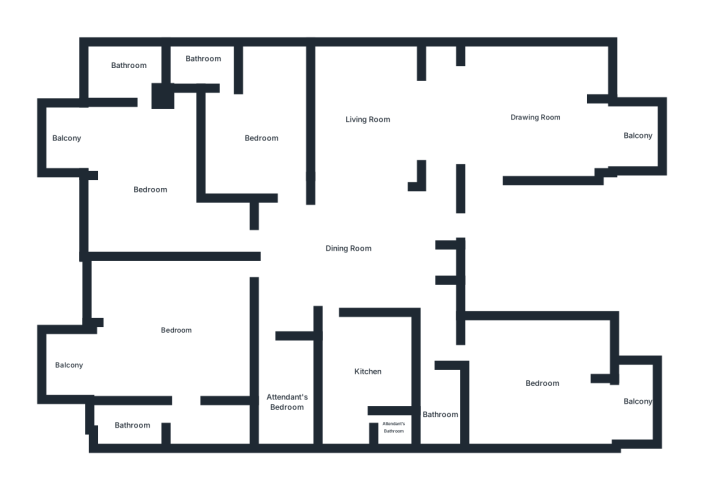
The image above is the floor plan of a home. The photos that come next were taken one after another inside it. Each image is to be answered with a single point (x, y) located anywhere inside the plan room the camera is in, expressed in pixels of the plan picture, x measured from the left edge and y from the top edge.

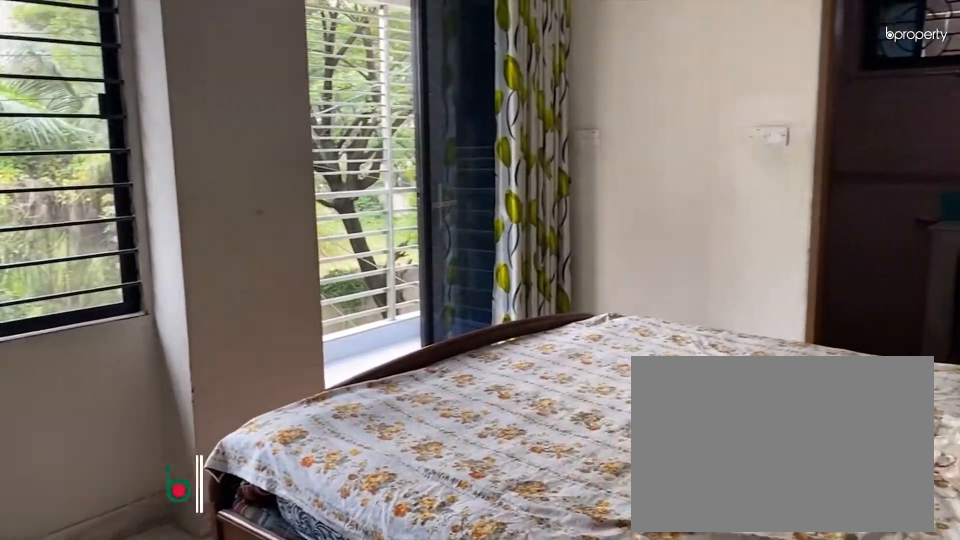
(150, 189)
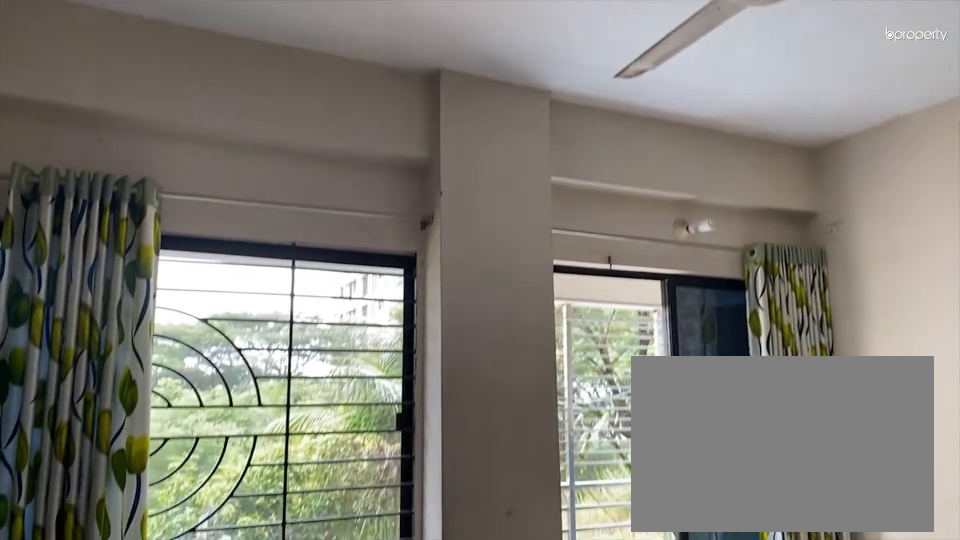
(150, 189)
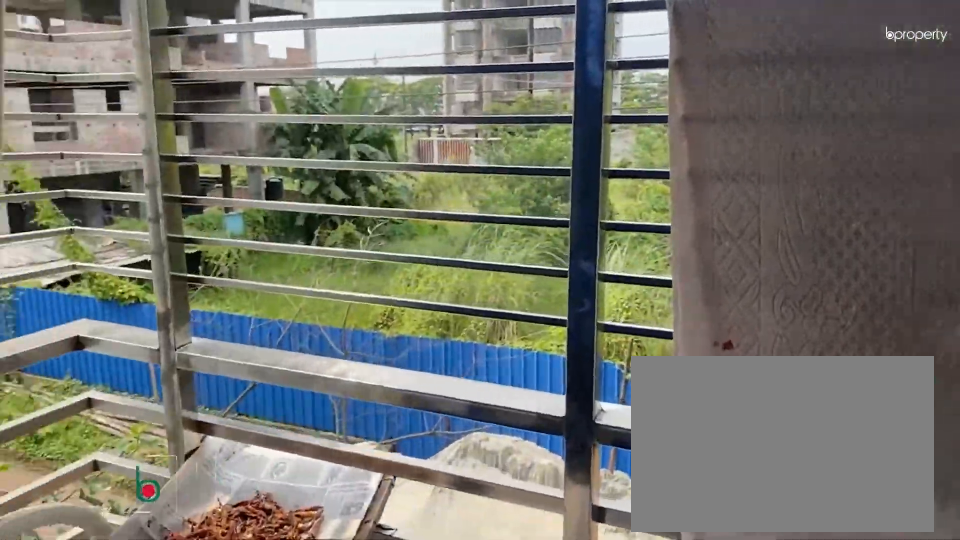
(70, 364)
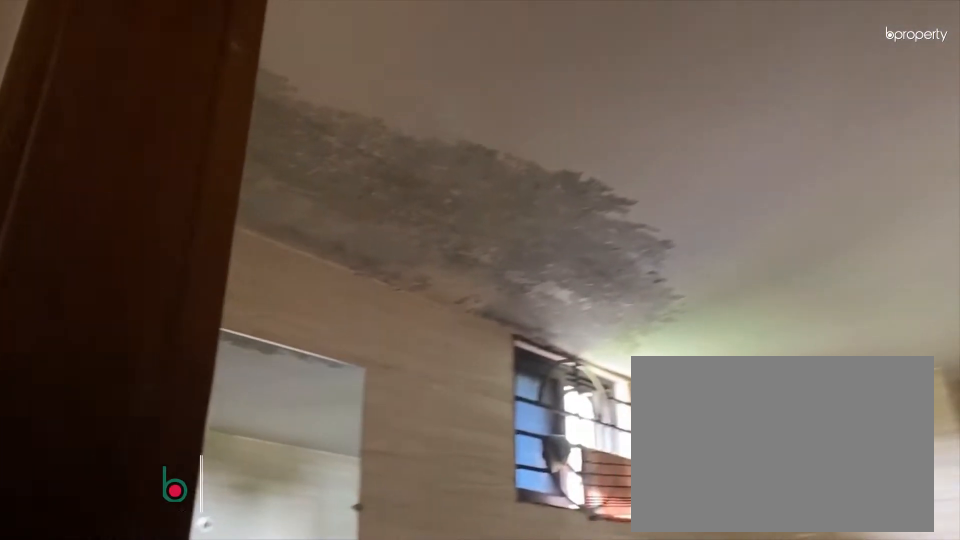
(132, 425)
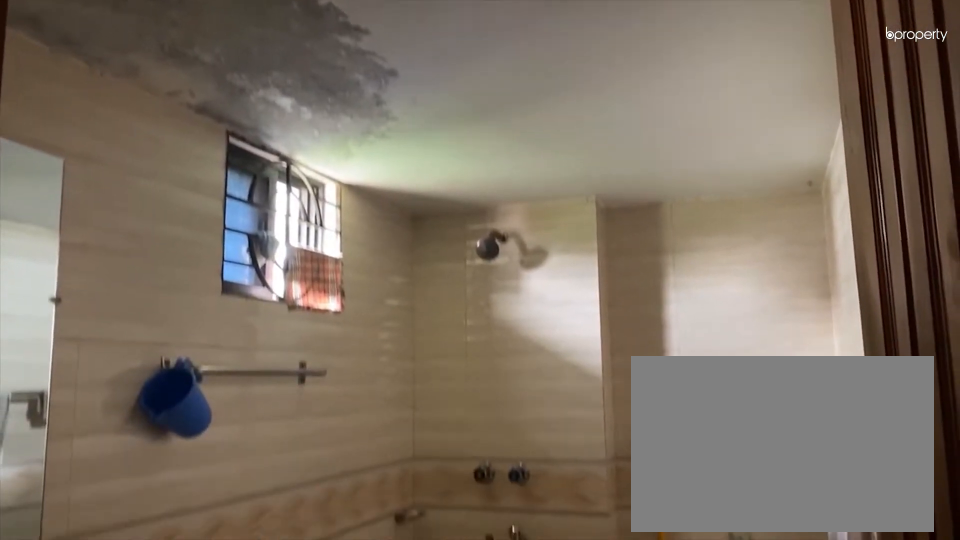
(132, 425)
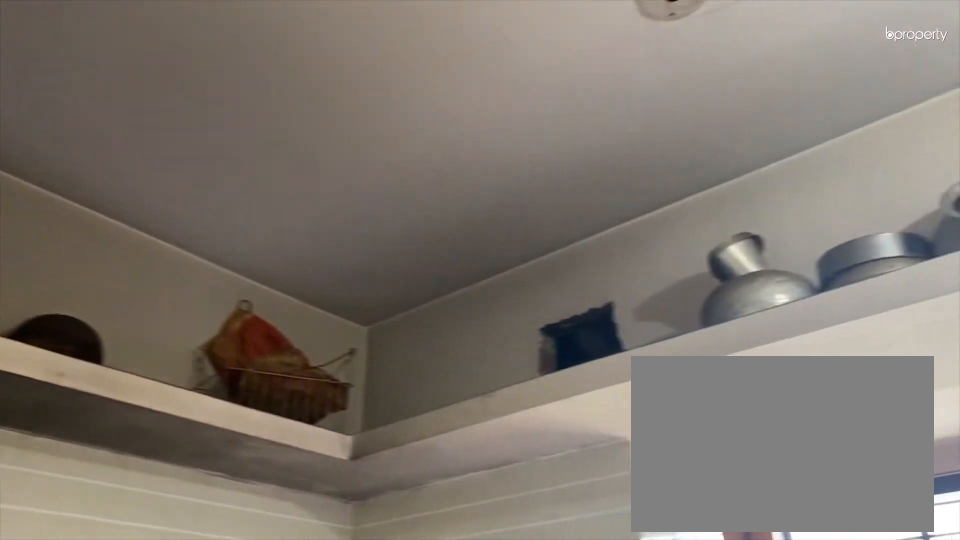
(369, 371)
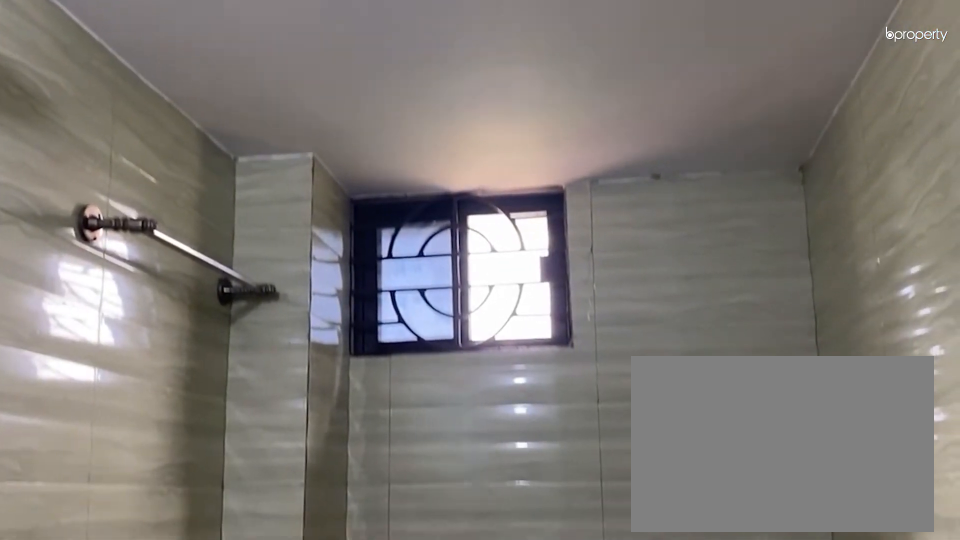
(441, 411)
